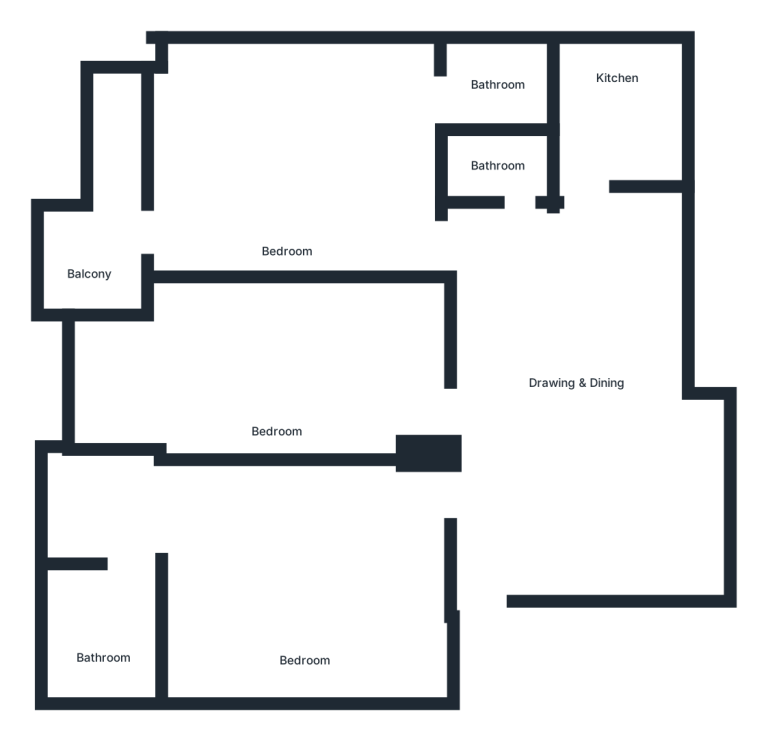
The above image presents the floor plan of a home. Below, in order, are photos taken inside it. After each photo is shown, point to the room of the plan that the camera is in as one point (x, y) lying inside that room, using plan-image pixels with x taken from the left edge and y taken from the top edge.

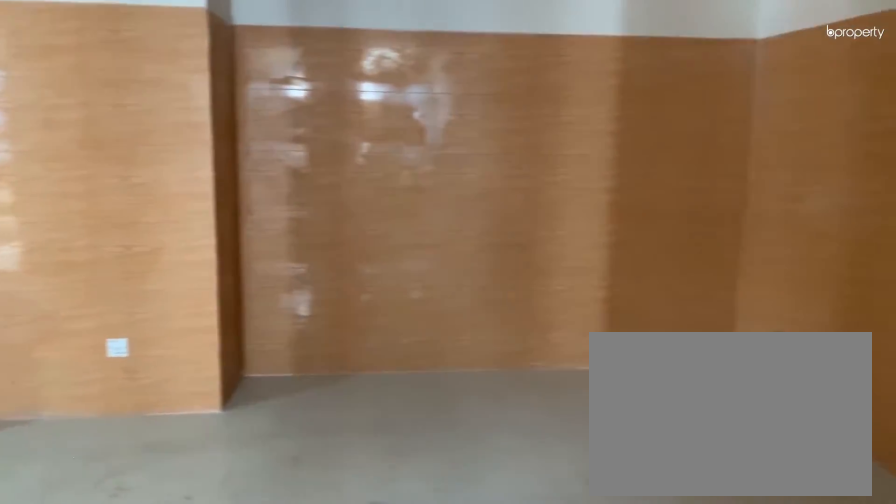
(587, 376)
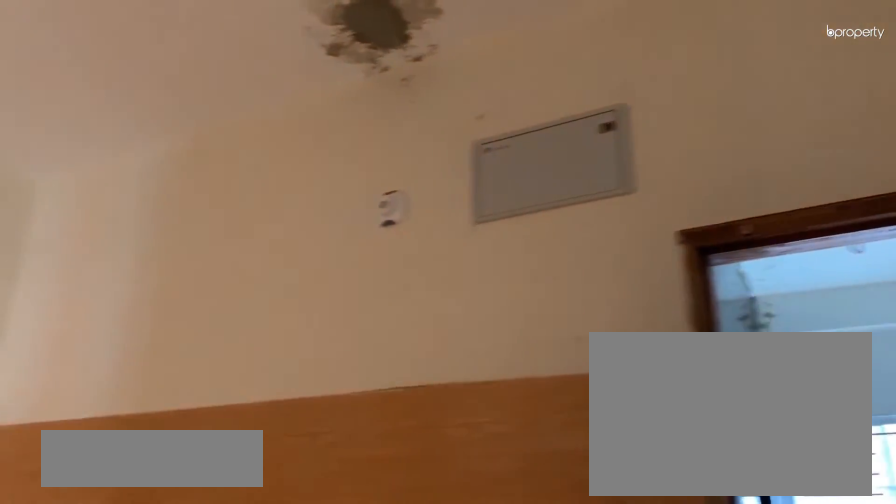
(587, 376)
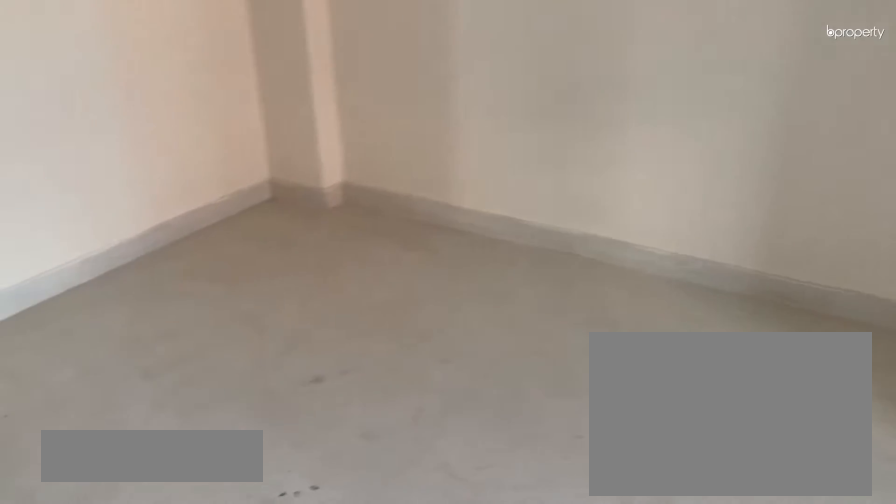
(305, 581)
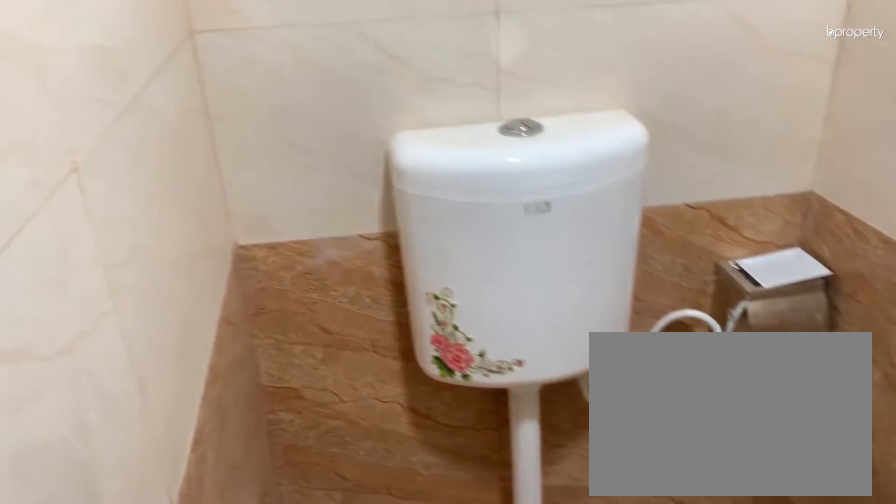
(496, 165)
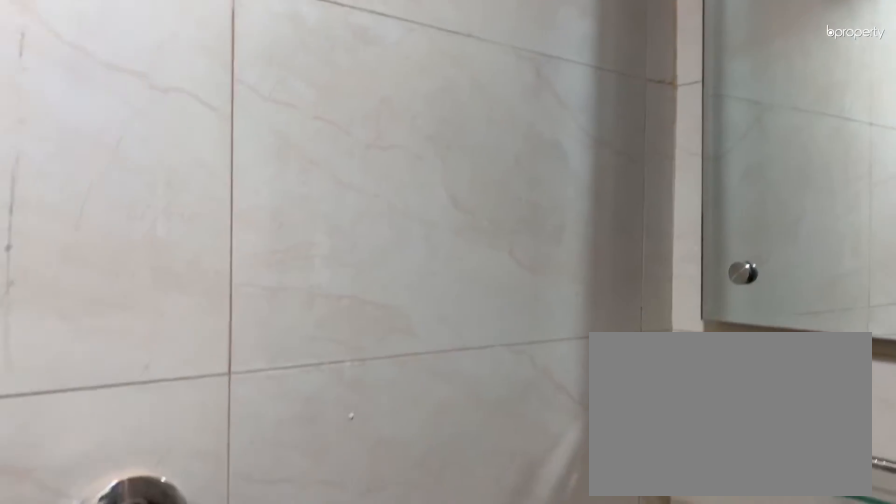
(496, 165)
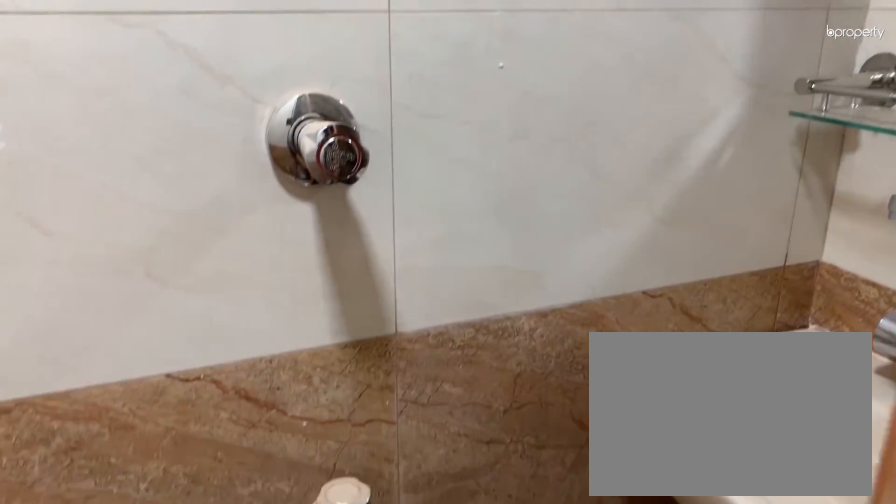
(496, 165)
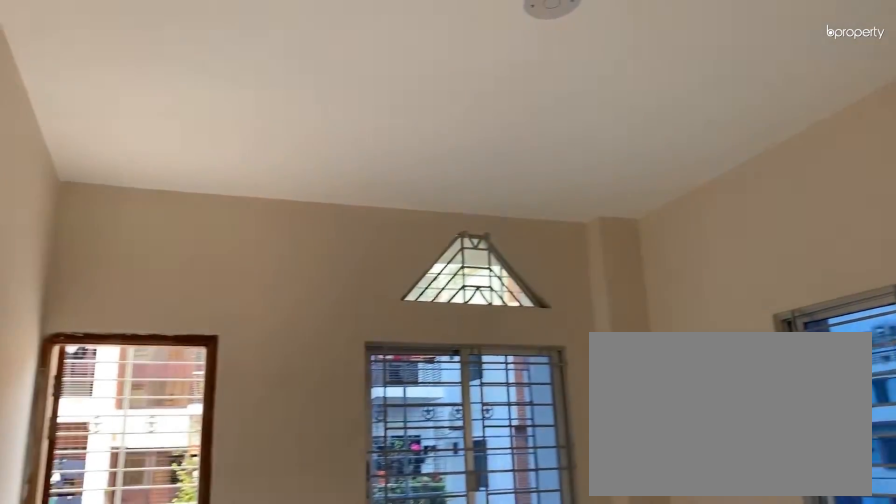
(288, 172)
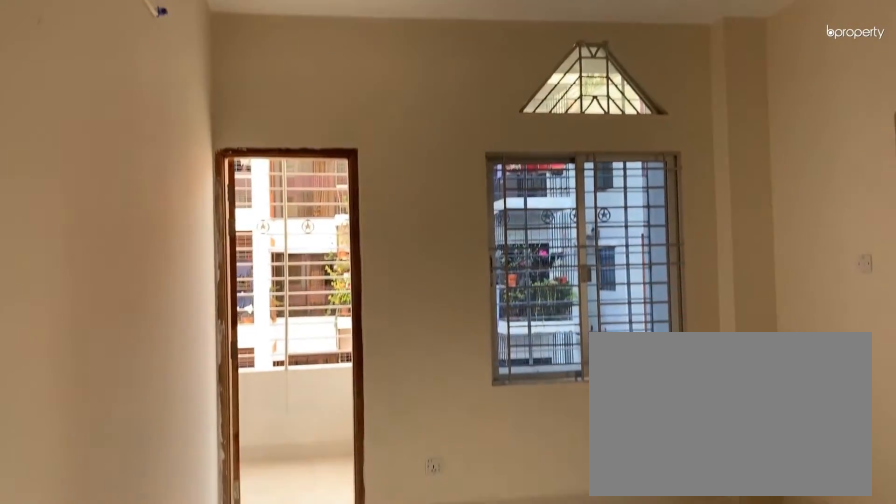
(288, 172)
